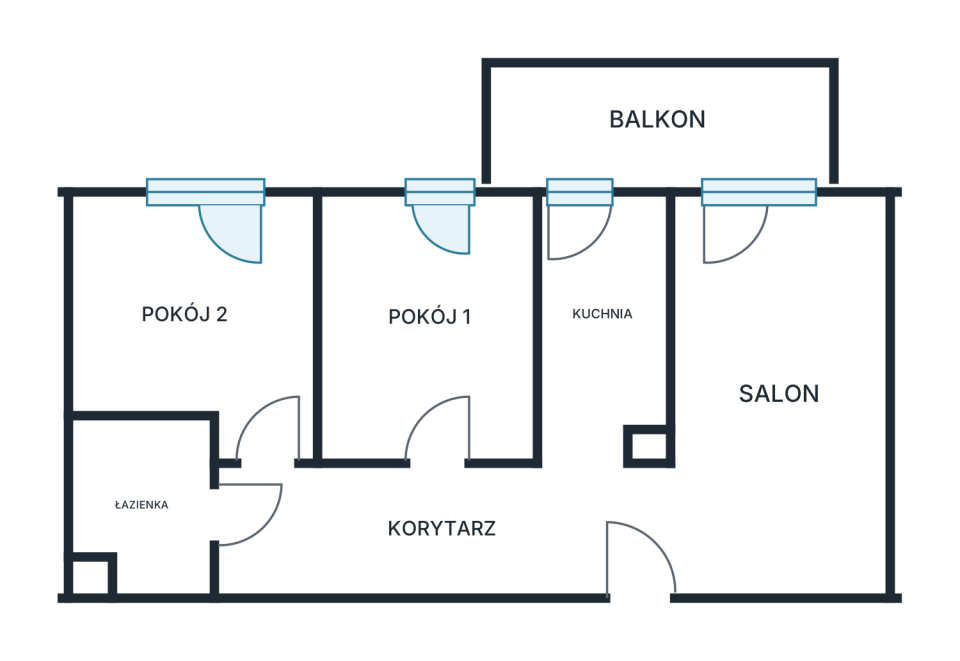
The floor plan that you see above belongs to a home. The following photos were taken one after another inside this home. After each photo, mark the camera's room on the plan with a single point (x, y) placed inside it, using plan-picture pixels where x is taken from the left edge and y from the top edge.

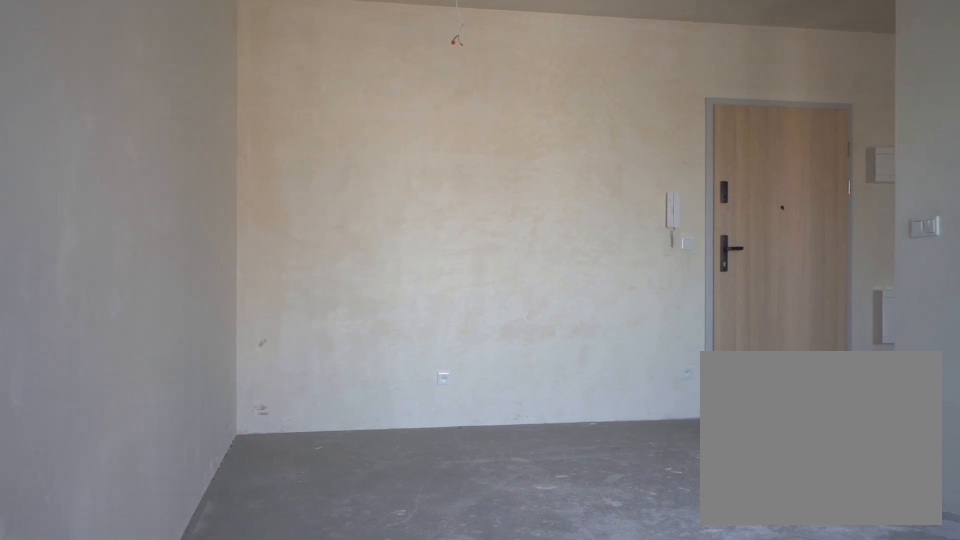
(787, 374)
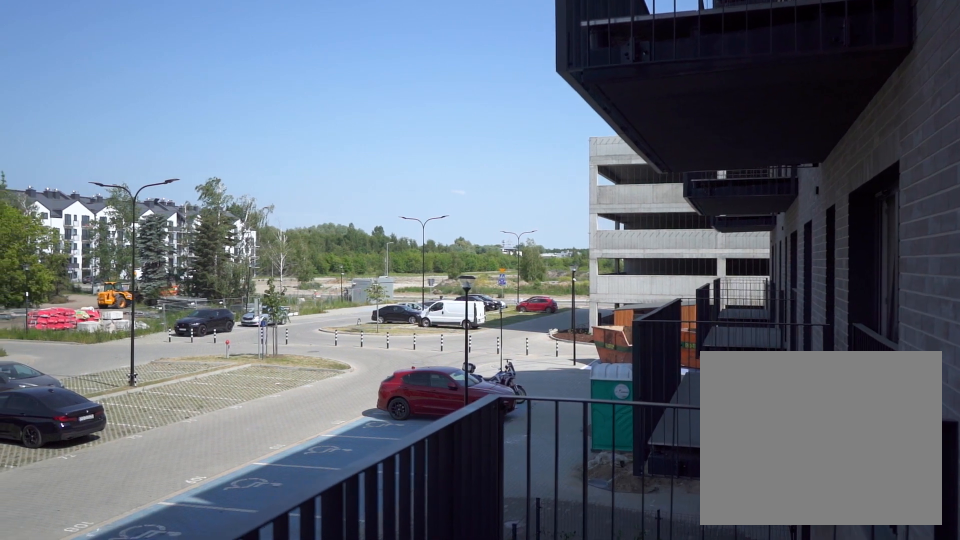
(659, 123)
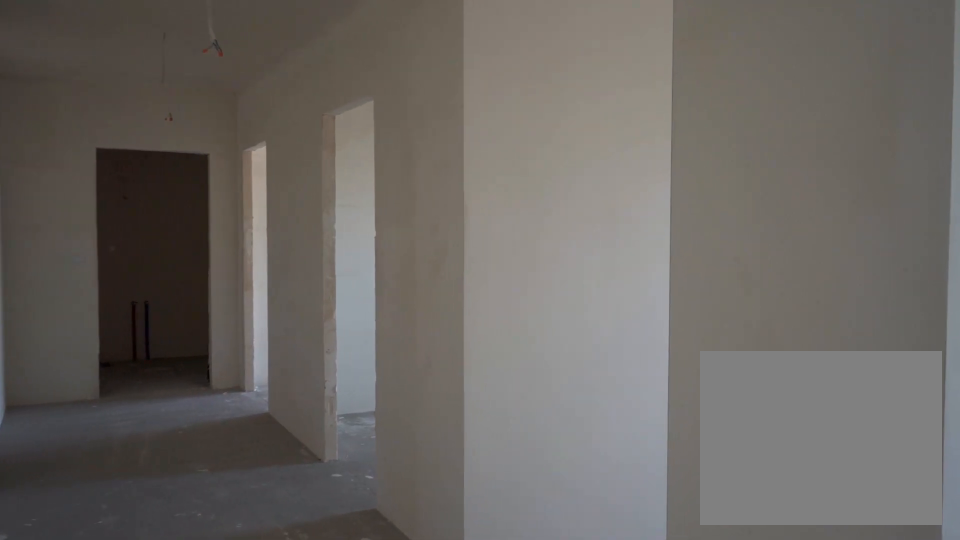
(447, 529)
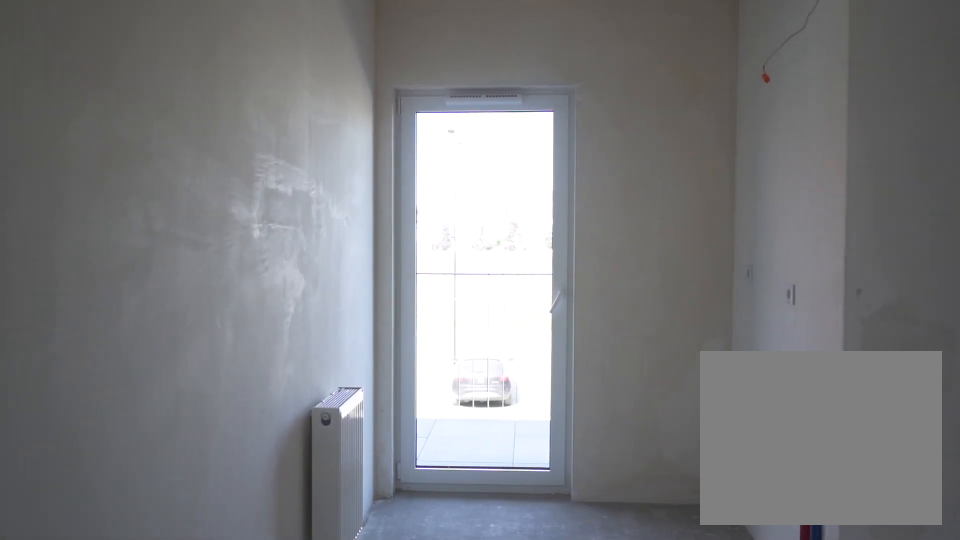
(601, 330)
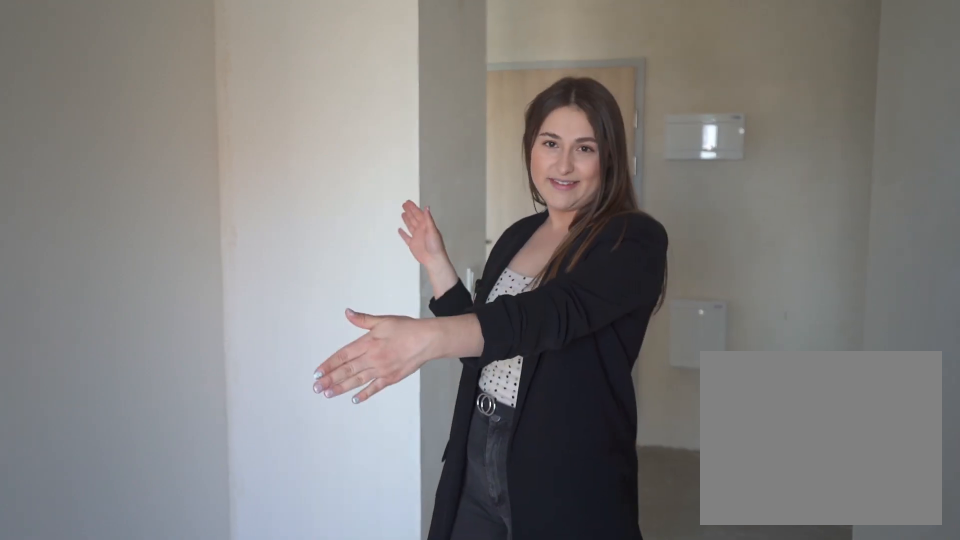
(601, 330)
